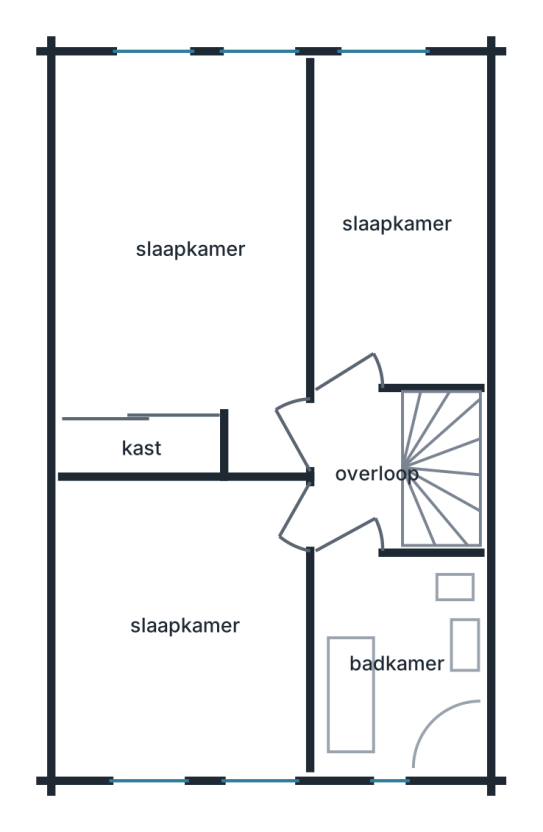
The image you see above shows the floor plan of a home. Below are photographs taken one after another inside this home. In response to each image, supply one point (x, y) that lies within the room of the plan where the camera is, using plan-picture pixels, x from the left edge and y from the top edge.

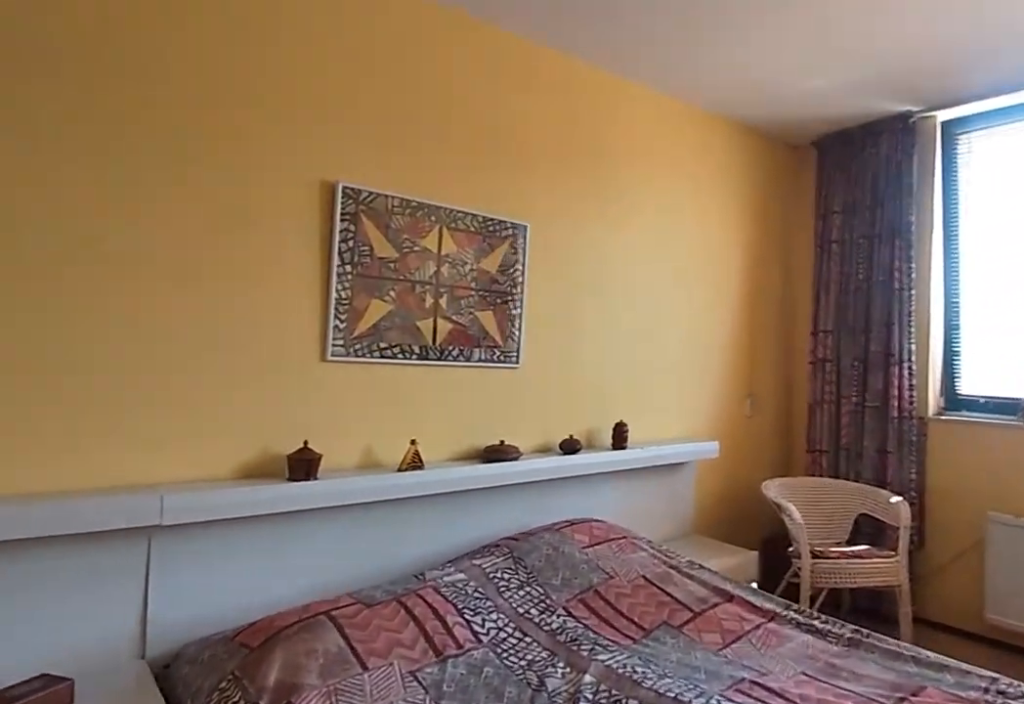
(150, 303)
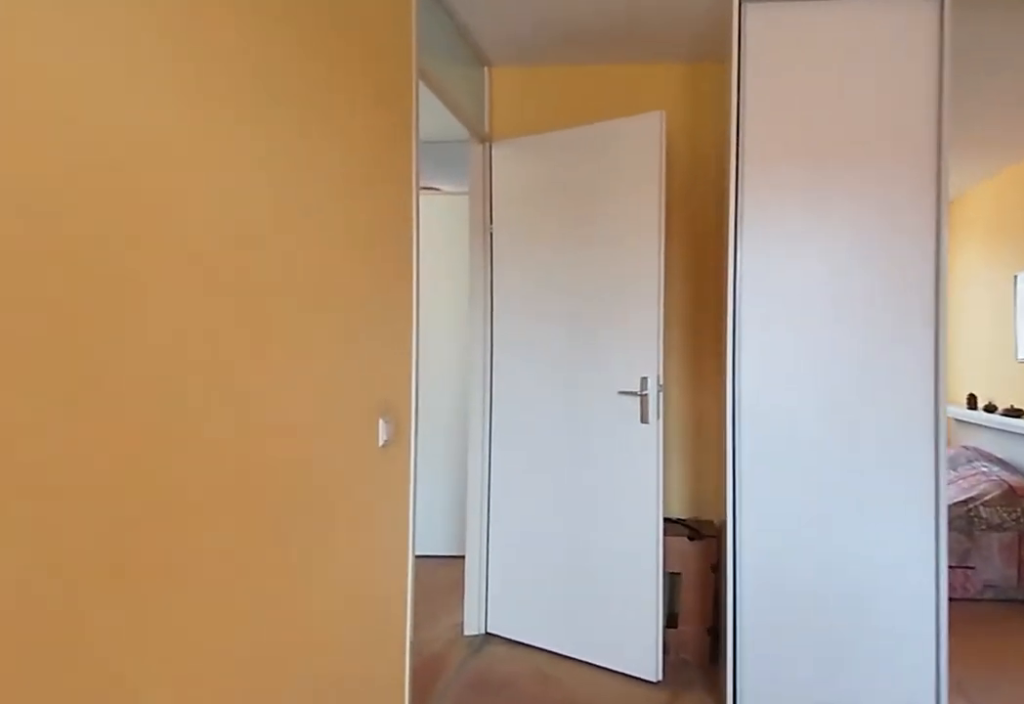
(150, 303)
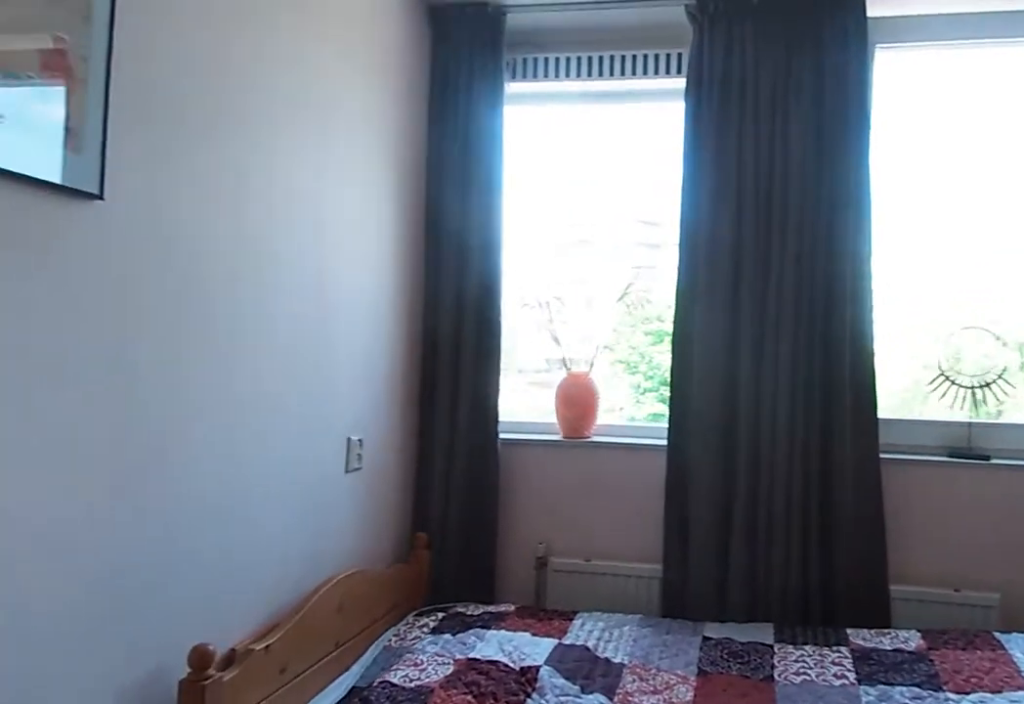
(185, 626)
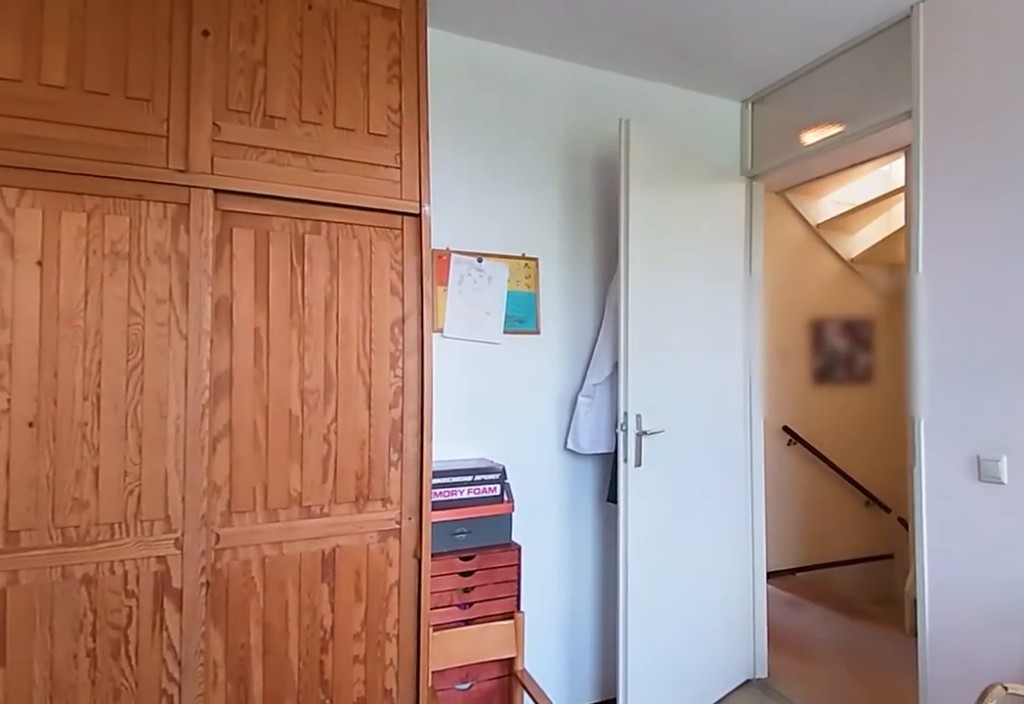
(185, 626)
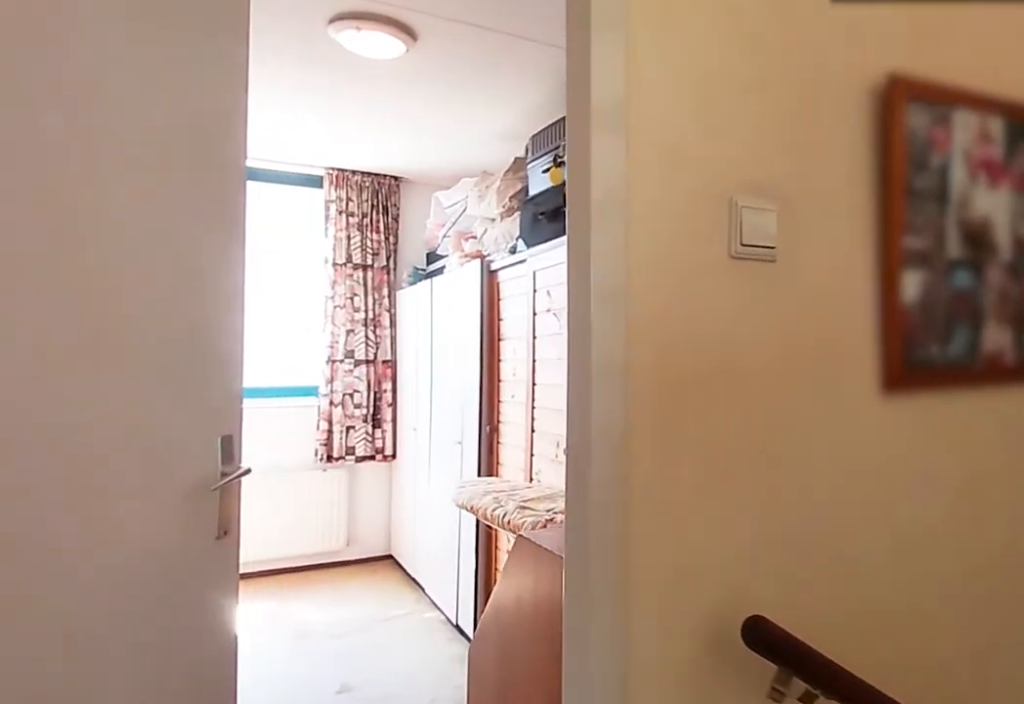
(361, 471)
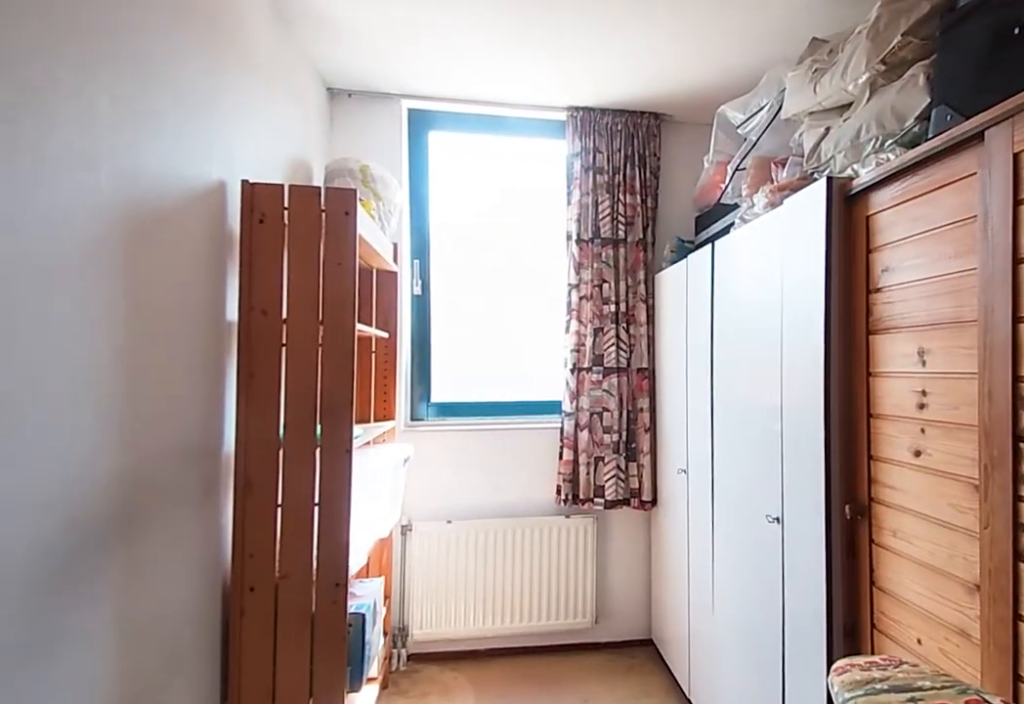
(396, 222)
